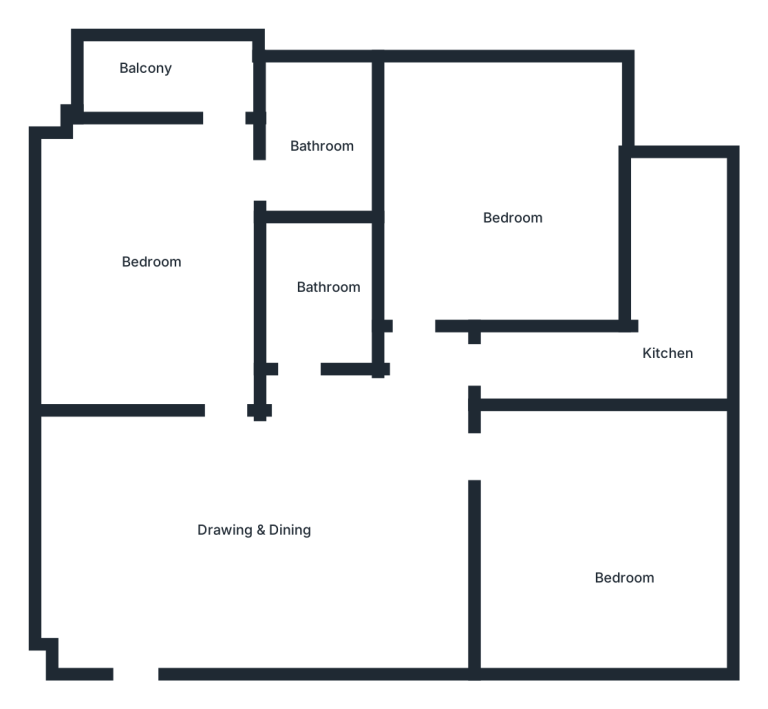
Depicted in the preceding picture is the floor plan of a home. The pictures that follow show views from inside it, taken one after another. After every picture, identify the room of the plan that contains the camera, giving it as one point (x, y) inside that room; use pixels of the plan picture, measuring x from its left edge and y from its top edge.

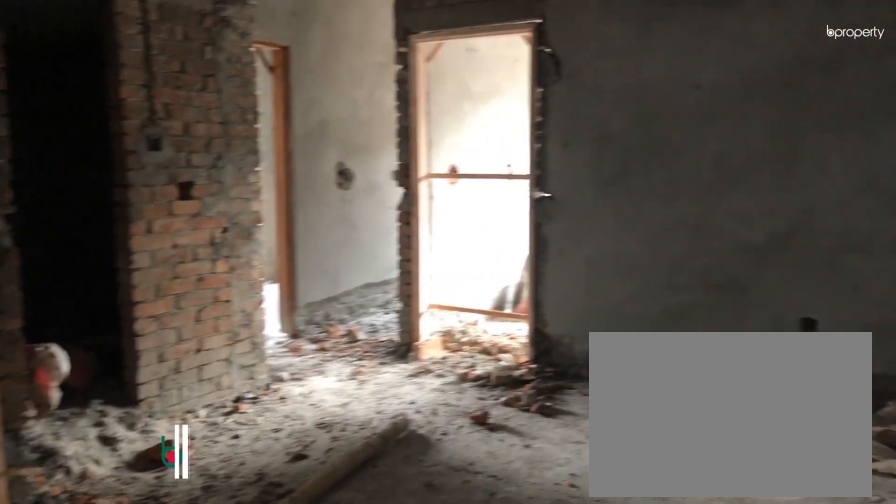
(264, 520)
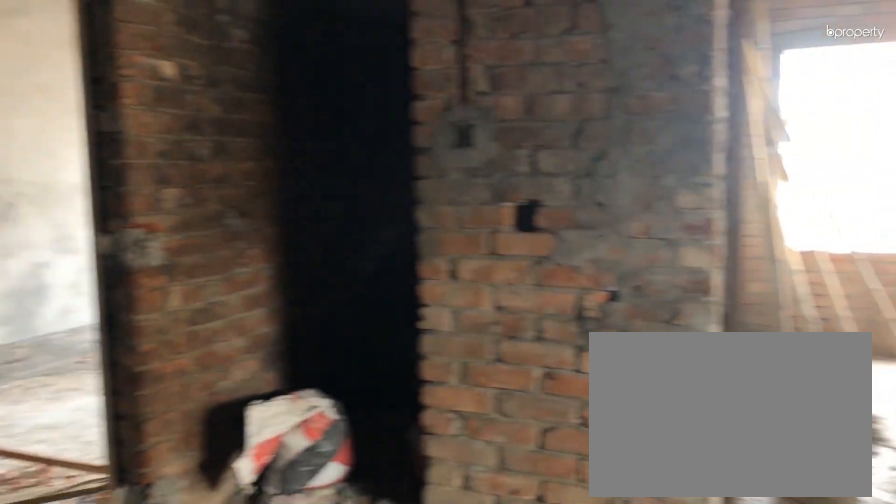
(244, 512)
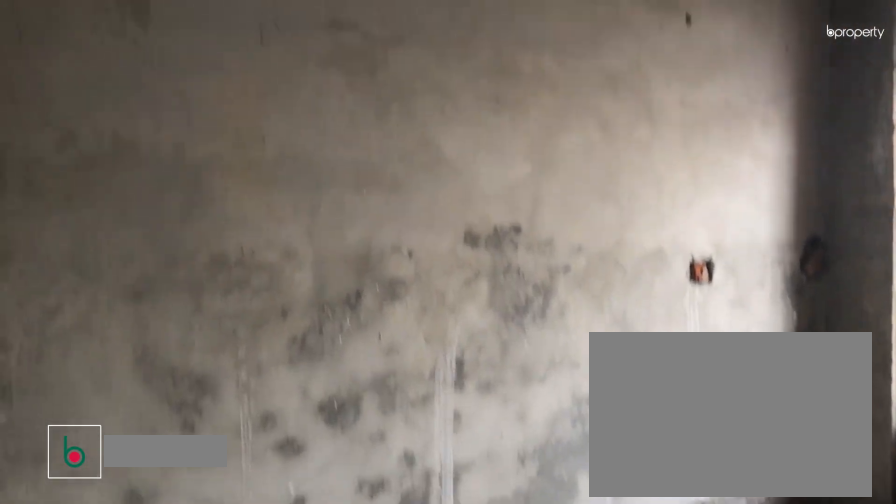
(145, 212)
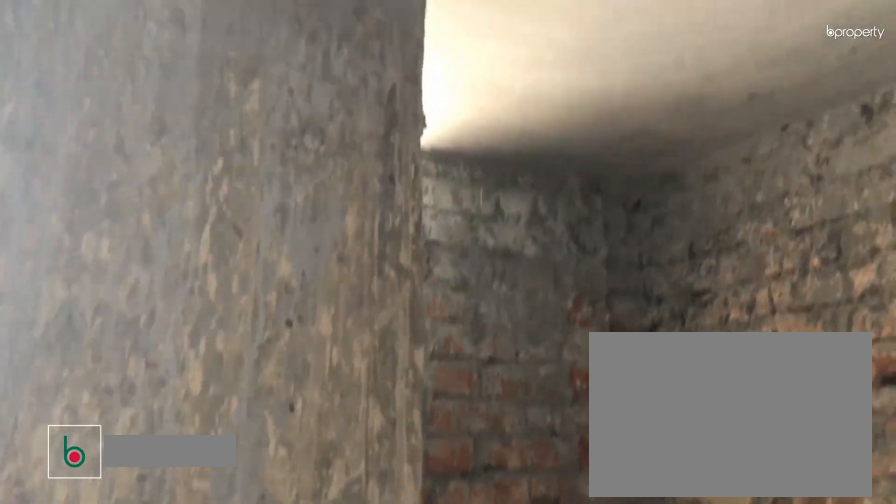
(318, 148)
